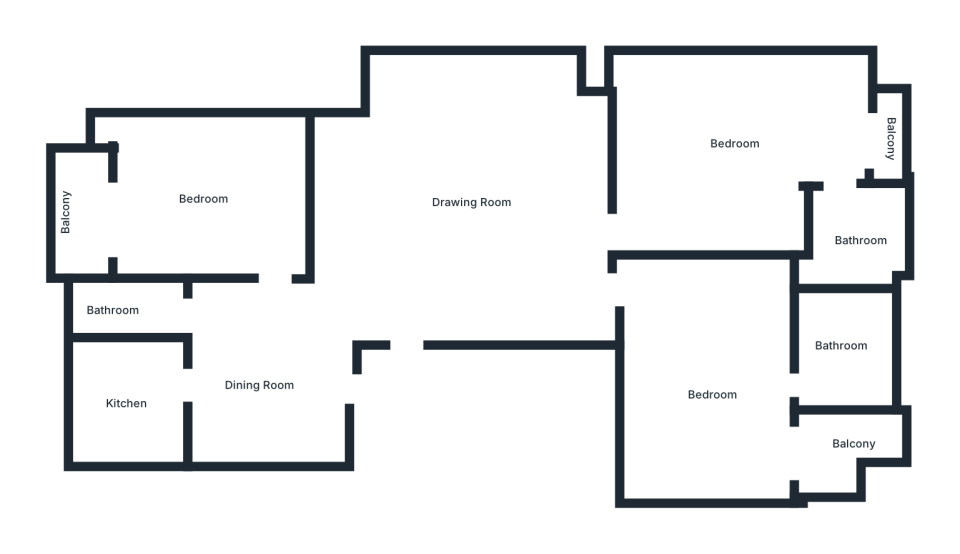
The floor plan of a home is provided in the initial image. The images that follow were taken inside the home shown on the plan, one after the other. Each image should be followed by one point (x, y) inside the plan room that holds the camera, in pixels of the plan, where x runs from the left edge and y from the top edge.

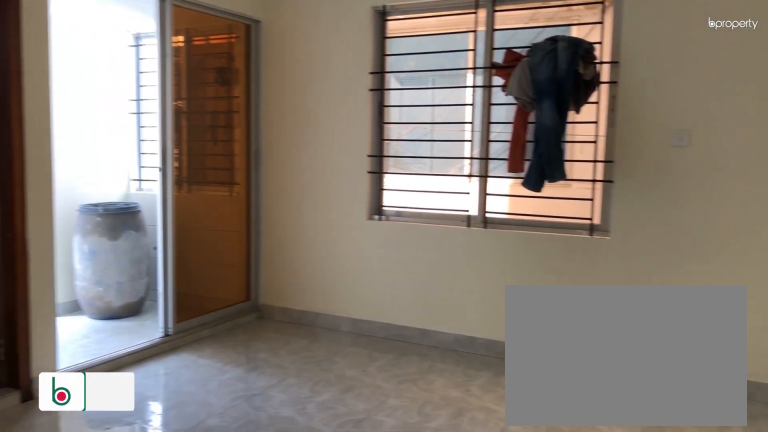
(709, 379)
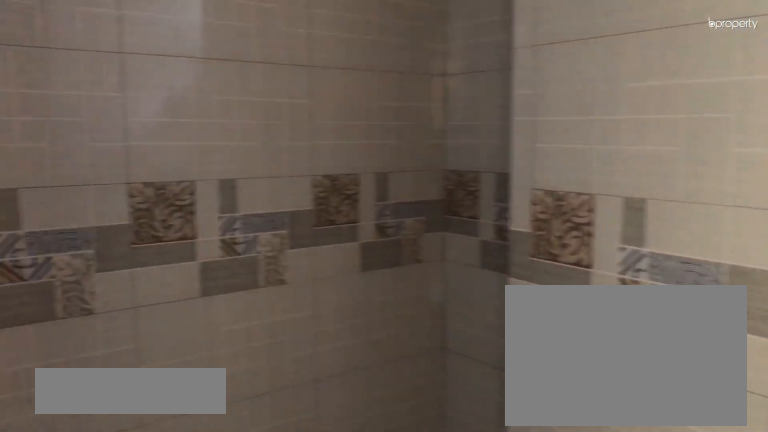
(838, 342)
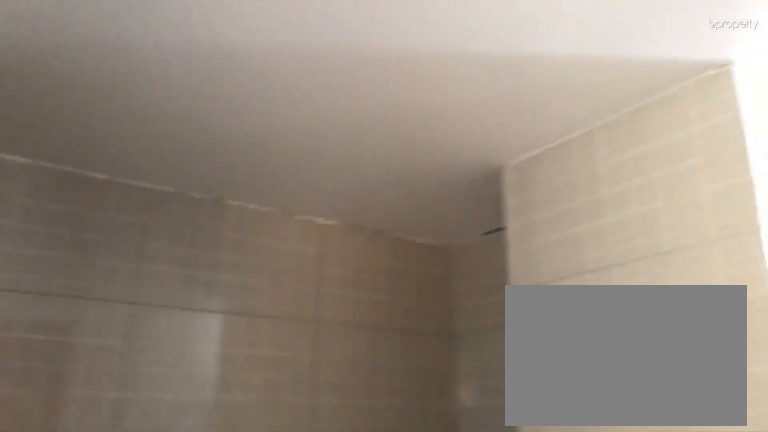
(838, 342)
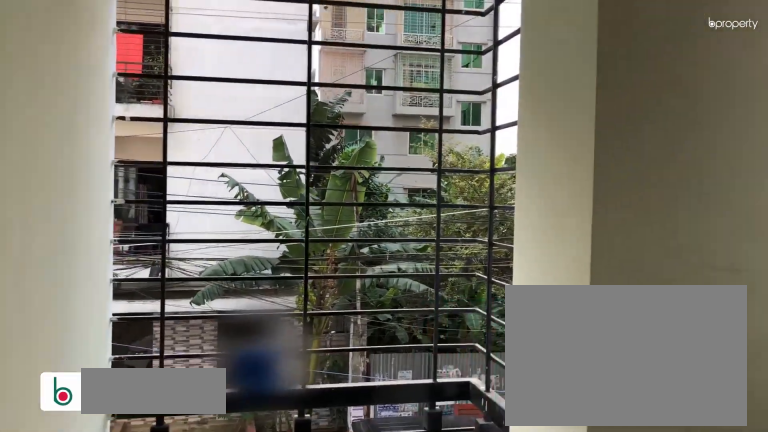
(825, 447)
